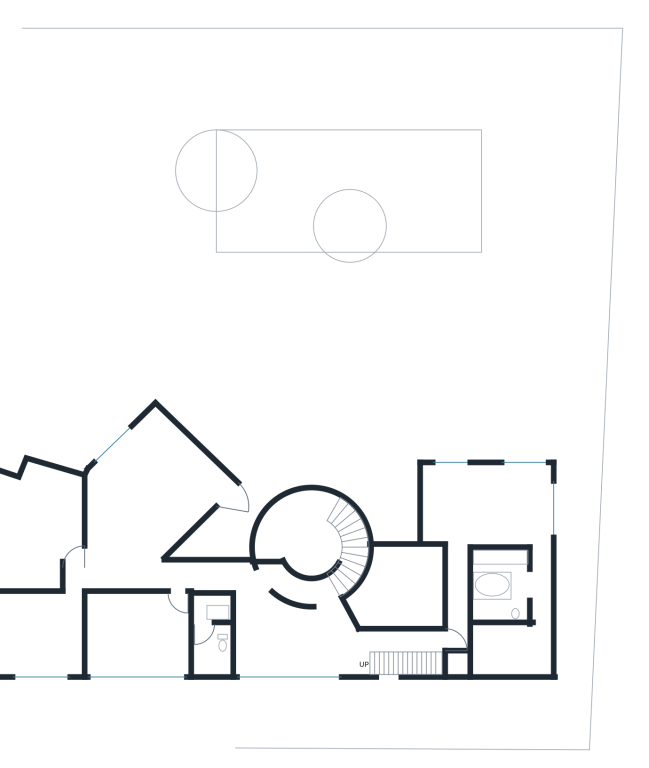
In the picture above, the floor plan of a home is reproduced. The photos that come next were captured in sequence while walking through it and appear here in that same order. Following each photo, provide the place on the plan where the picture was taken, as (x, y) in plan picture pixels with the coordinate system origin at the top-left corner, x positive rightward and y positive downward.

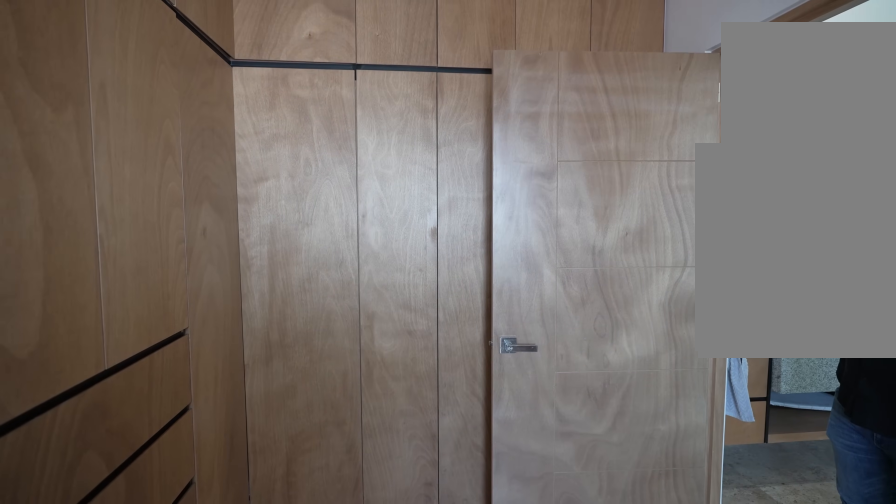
(506, 653)
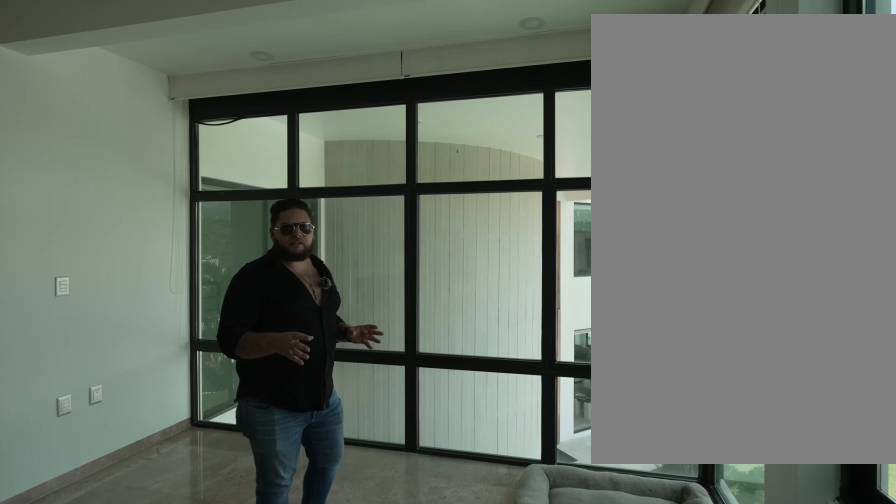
(480, 480)
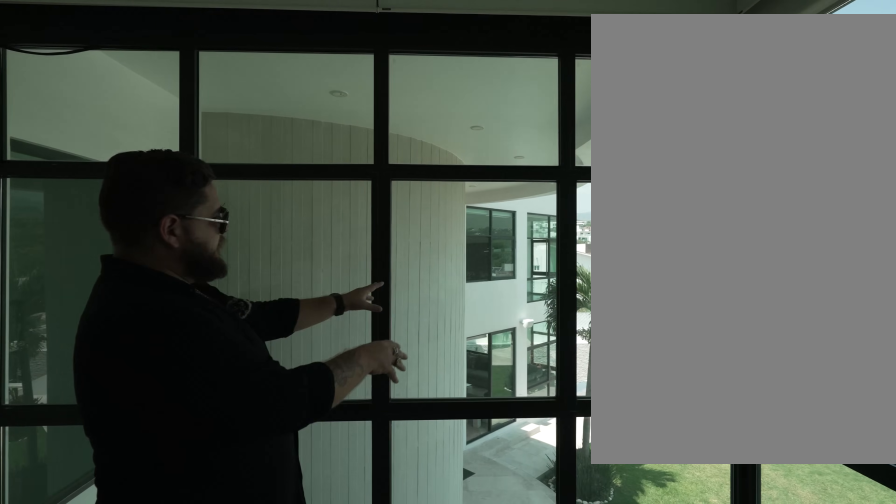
(476, 480)
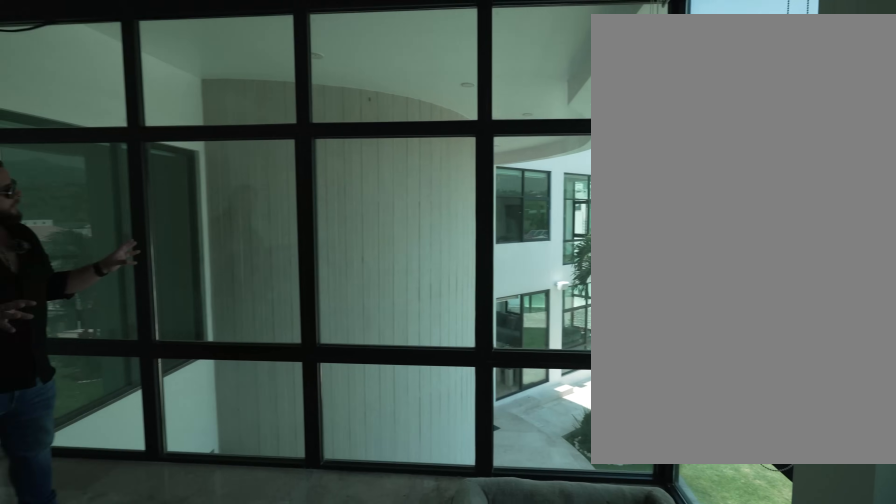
(476, 480)
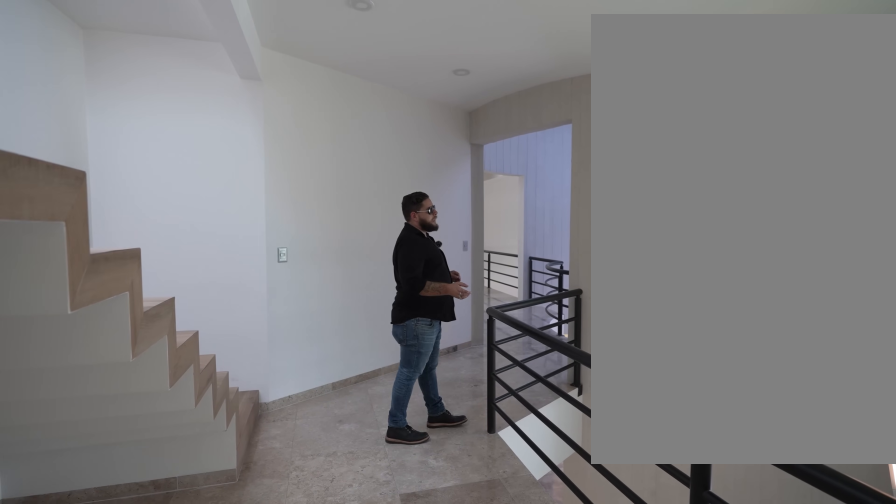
(420, 638)
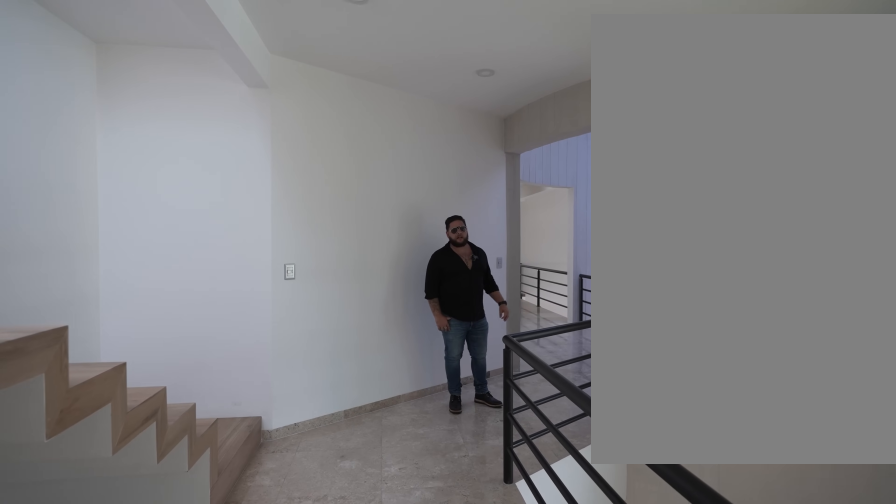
(420, 637)
